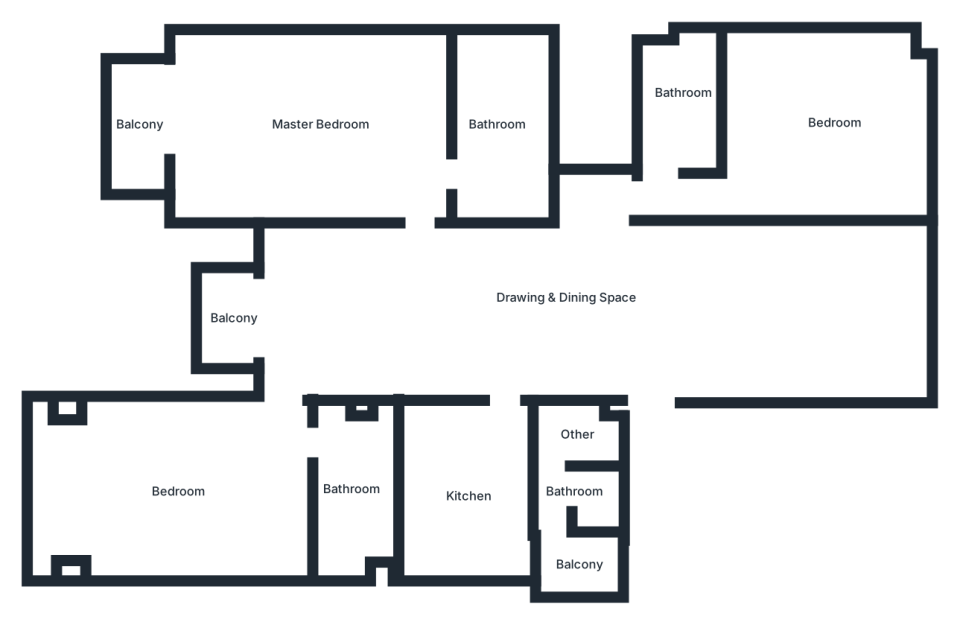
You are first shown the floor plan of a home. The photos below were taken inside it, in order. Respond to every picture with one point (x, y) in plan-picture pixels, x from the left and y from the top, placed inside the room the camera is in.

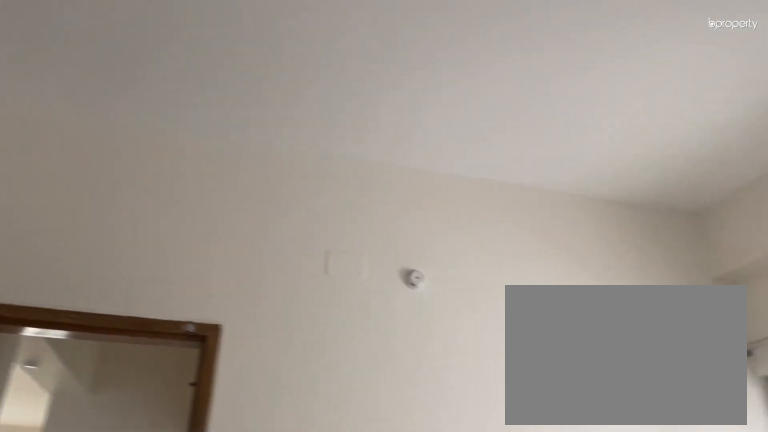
(796, 124)
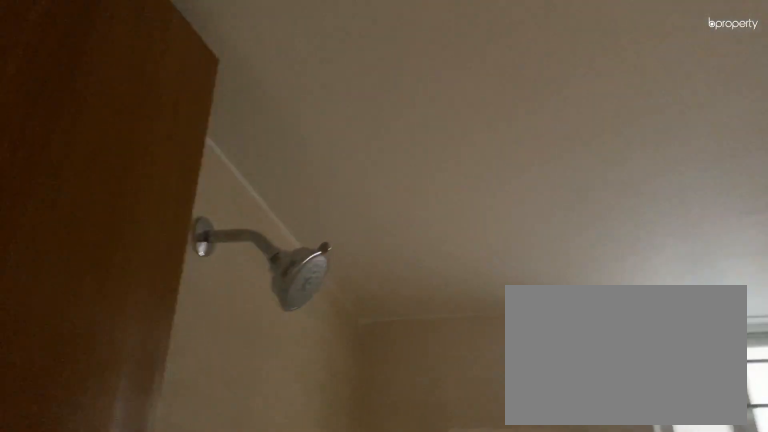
(679, 113)
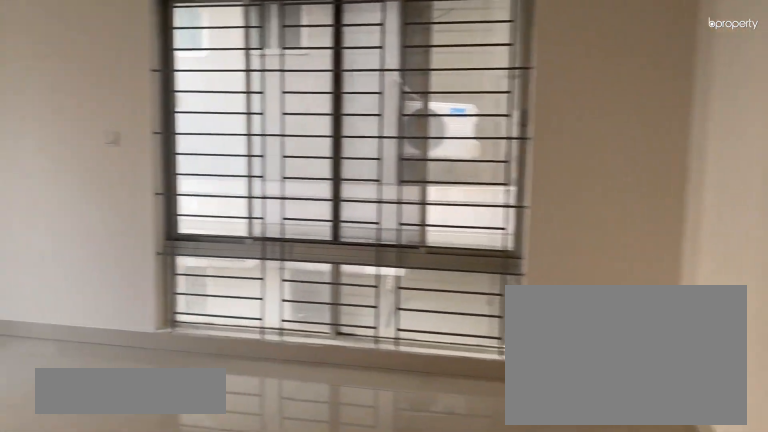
(334, 122)
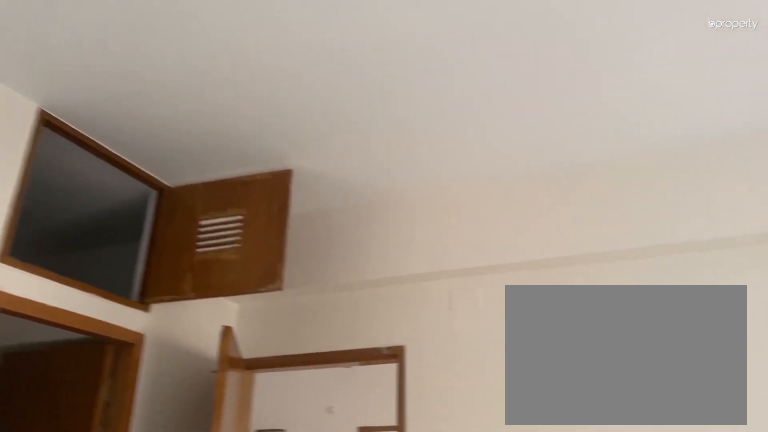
(334, 122)
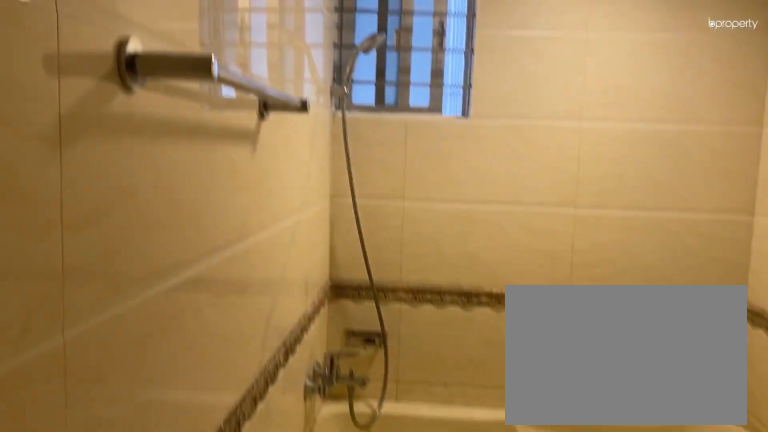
(490, 124)
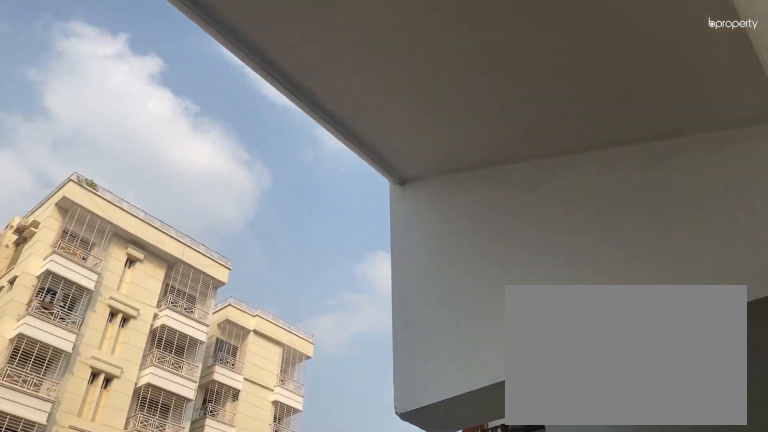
(140, 120)
